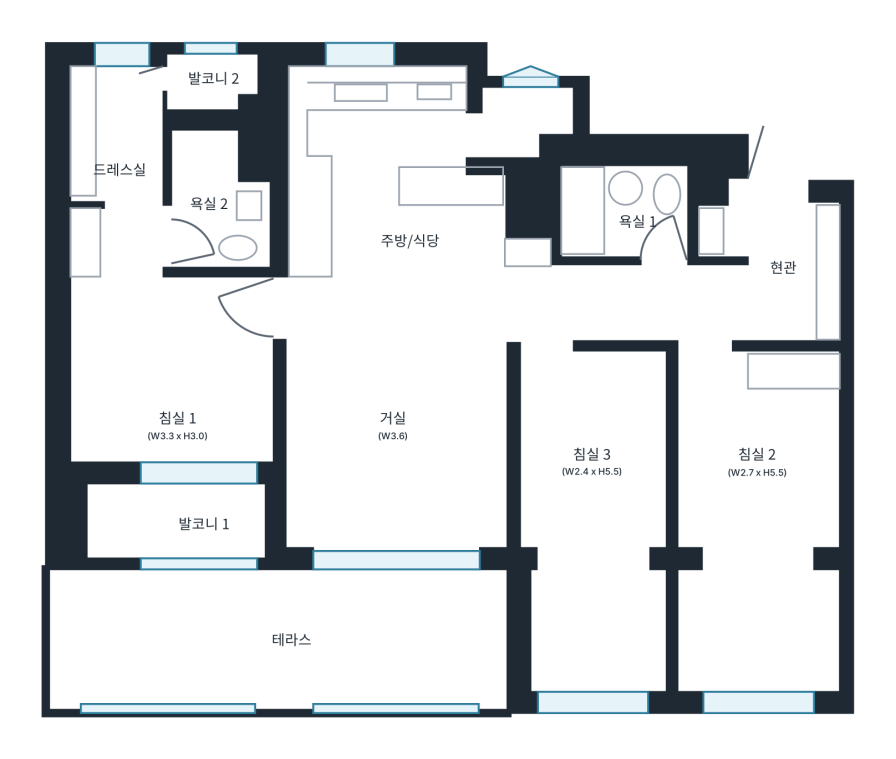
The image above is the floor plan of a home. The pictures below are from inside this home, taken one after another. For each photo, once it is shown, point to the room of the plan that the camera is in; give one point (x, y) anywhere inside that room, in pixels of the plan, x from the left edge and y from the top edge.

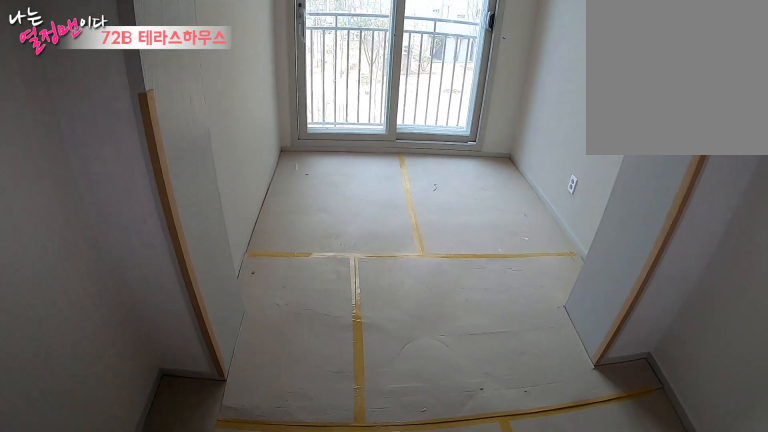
(595, 470)
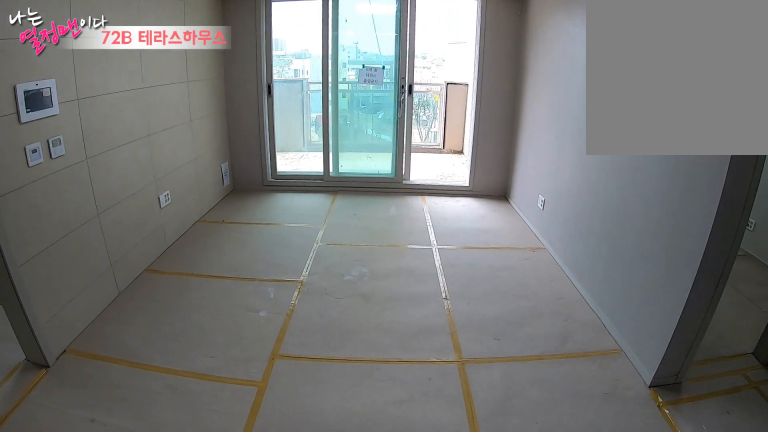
(389, 433)
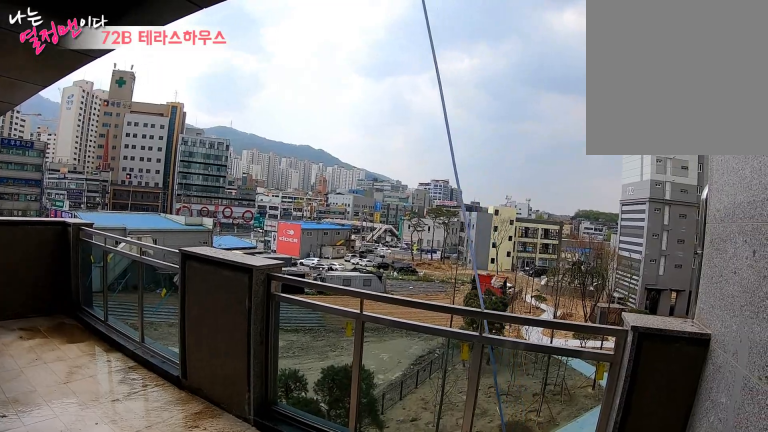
(286, 639)
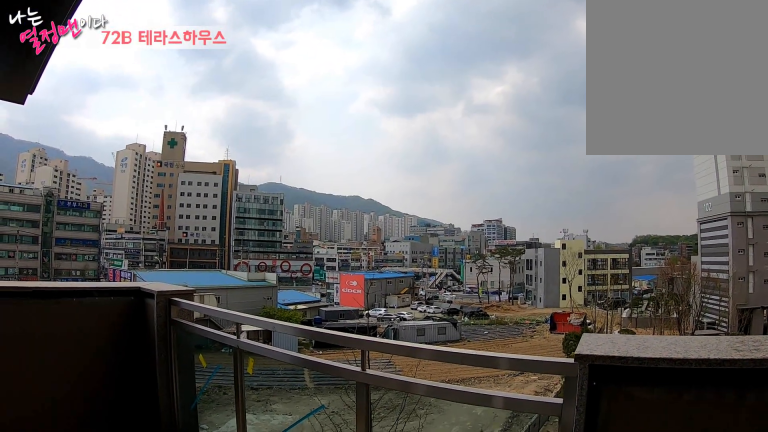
(286, 639)
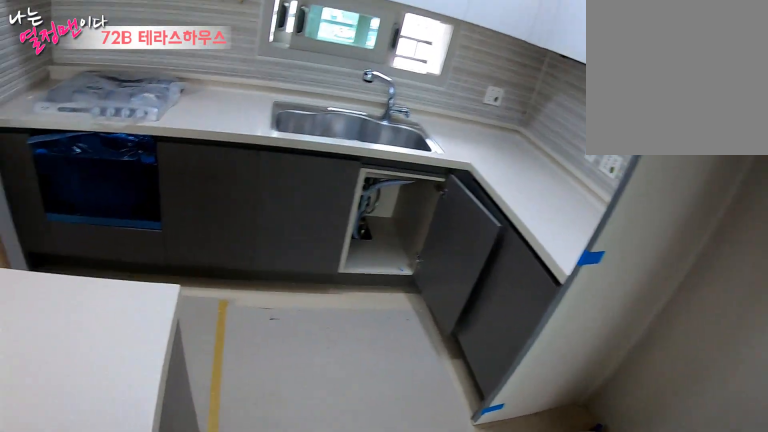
(401, 240)
